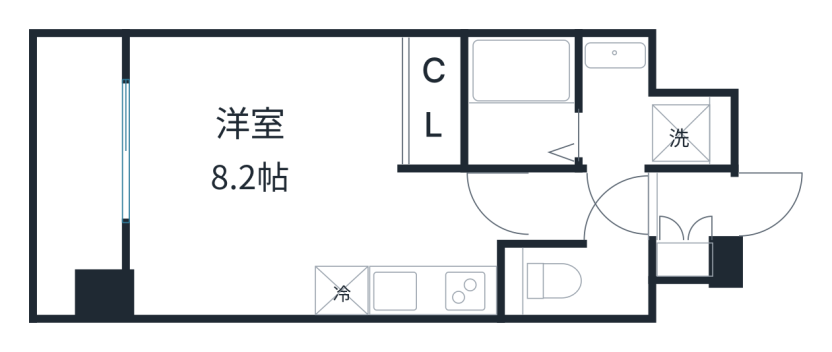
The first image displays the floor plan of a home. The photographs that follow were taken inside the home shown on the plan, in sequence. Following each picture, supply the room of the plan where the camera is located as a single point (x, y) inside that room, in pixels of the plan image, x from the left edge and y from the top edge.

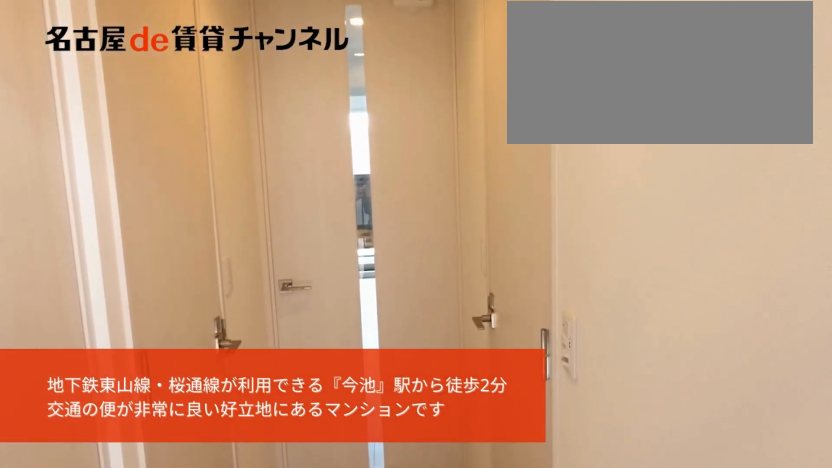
(634, 207)
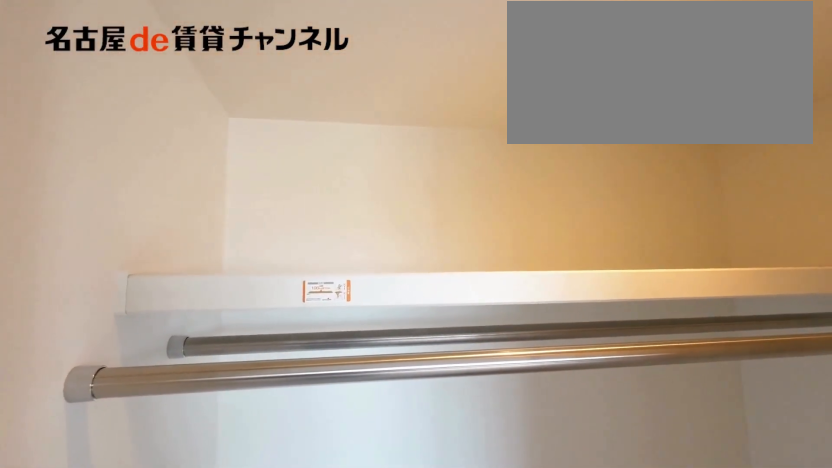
(436, 100)
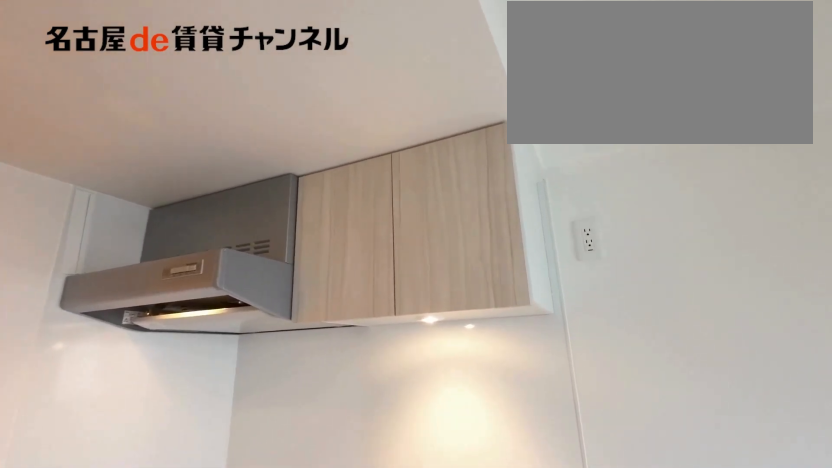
(433, 290)
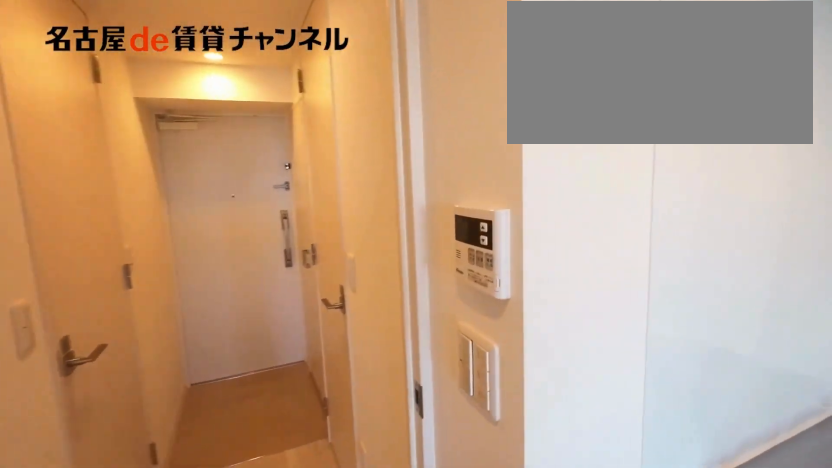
(433, 290)
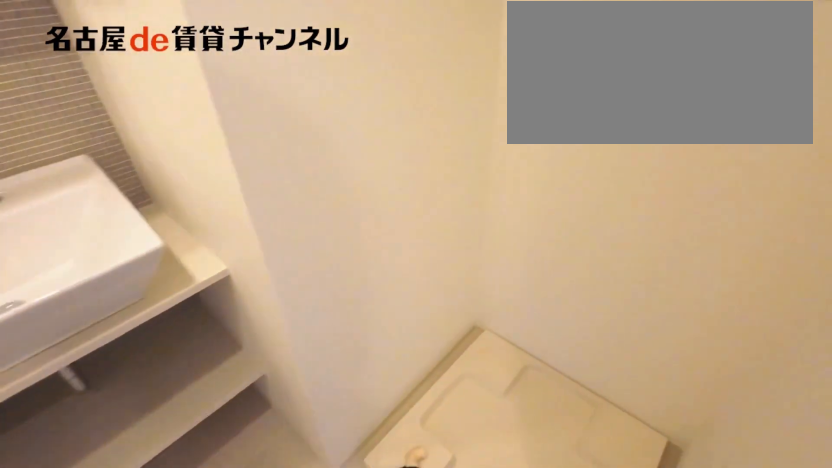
(644, 112)
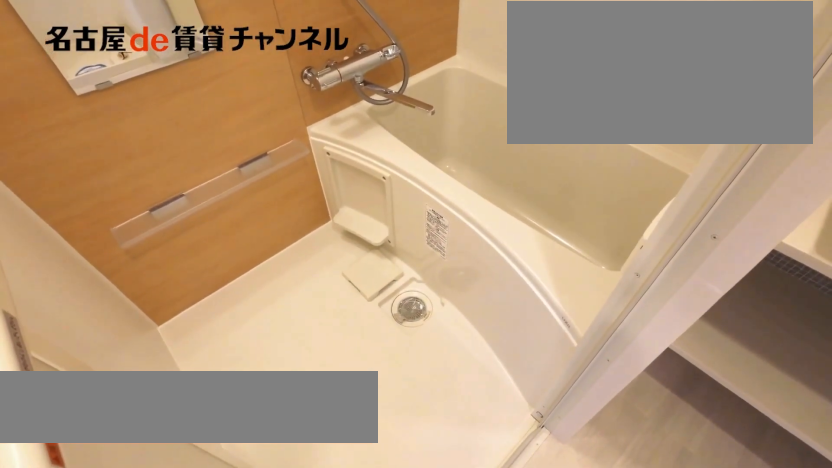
(521, 100)
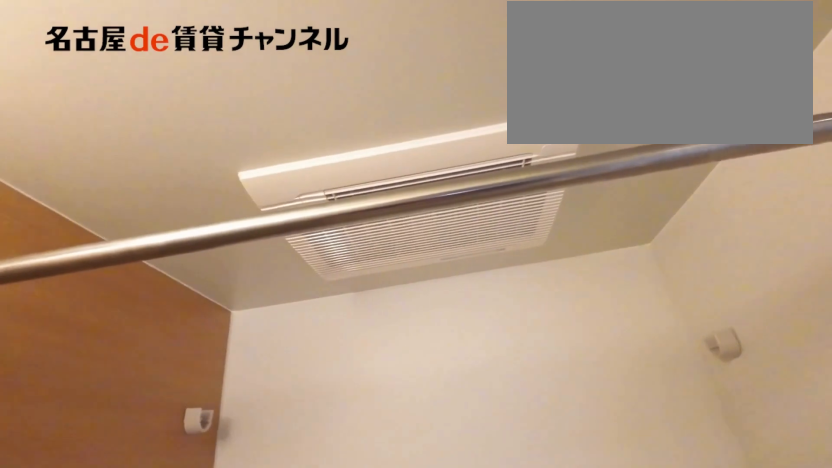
(521, 100)
